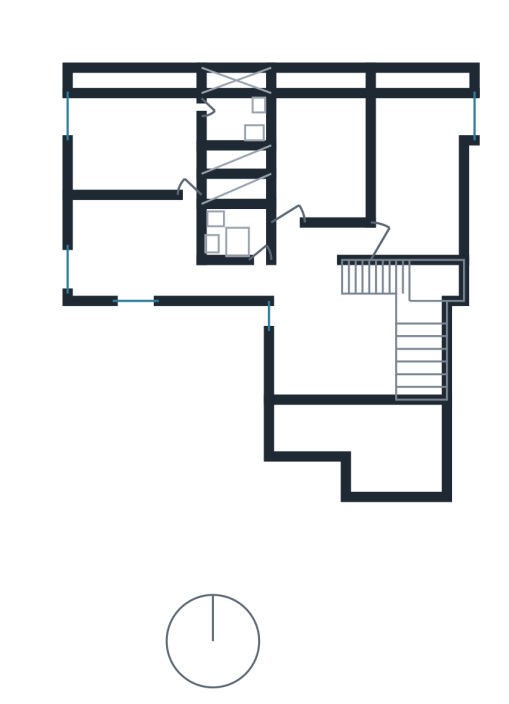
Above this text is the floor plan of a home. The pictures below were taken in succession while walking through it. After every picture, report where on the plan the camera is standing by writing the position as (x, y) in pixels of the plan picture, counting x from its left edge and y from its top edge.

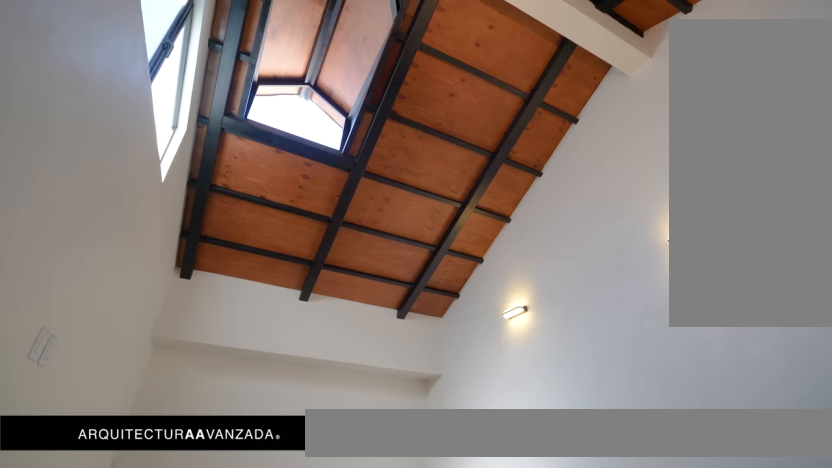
(296, 191)
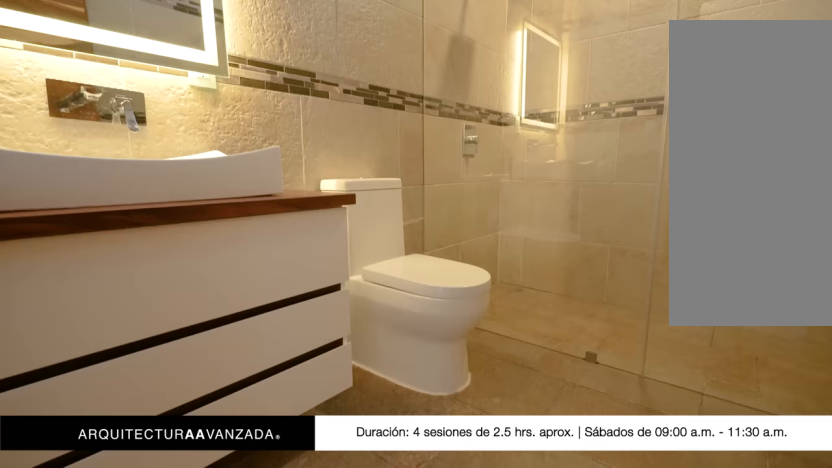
(251, 233)
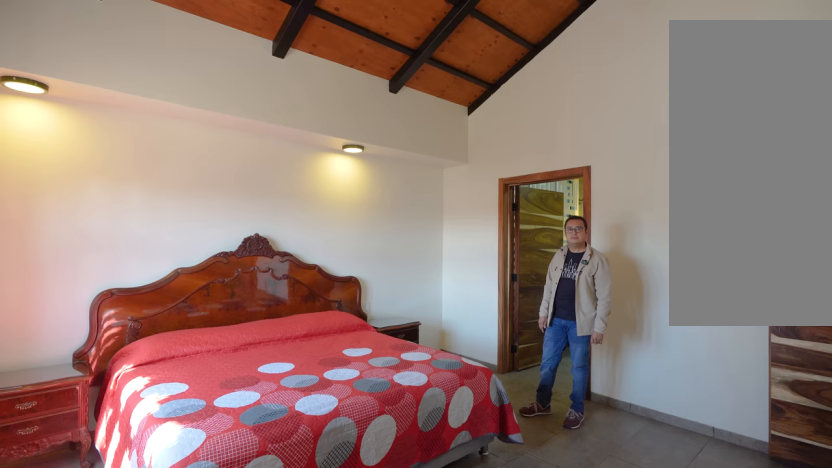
(138, 173)
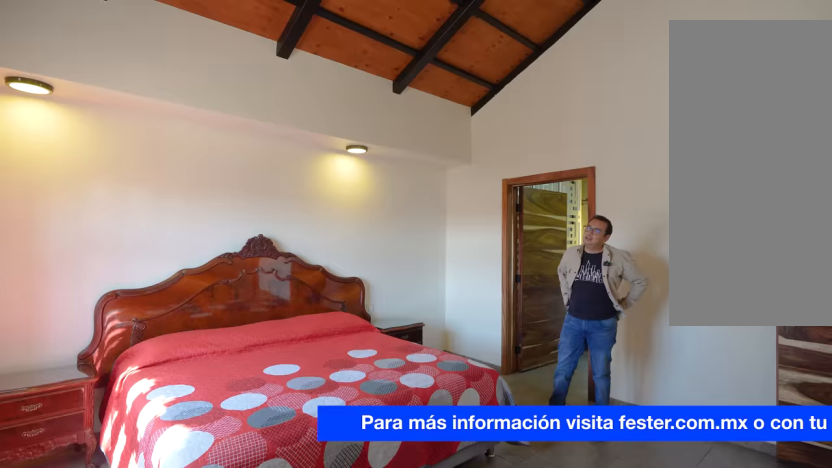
(139, 173)
